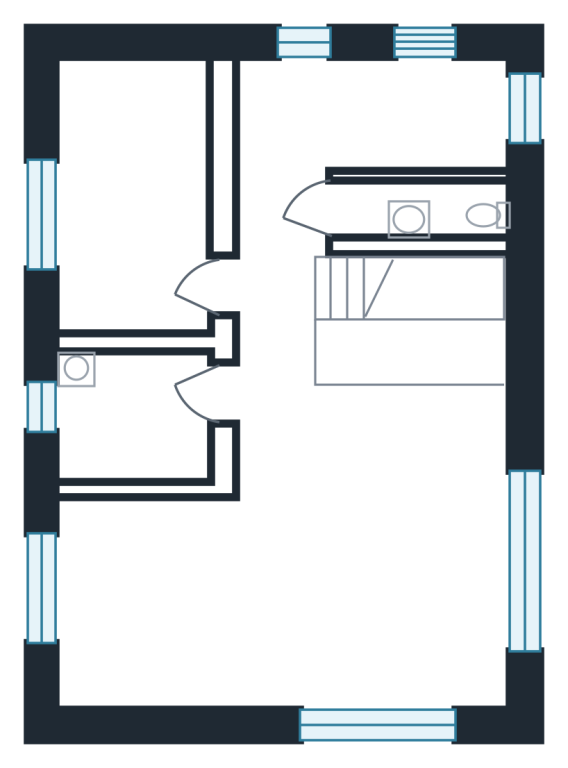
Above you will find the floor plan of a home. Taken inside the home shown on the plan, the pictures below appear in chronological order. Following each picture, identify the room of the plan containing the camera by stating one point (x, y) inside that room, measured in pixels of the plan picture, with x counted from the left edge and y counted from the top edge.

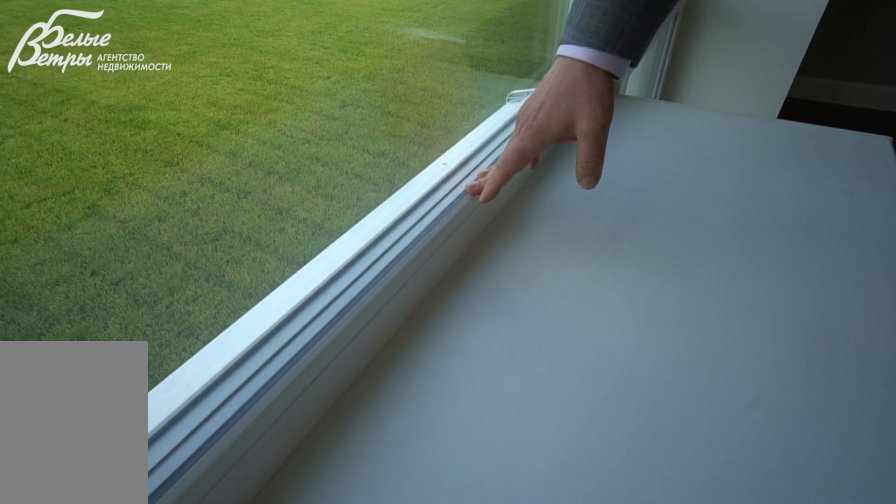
(280, 555)
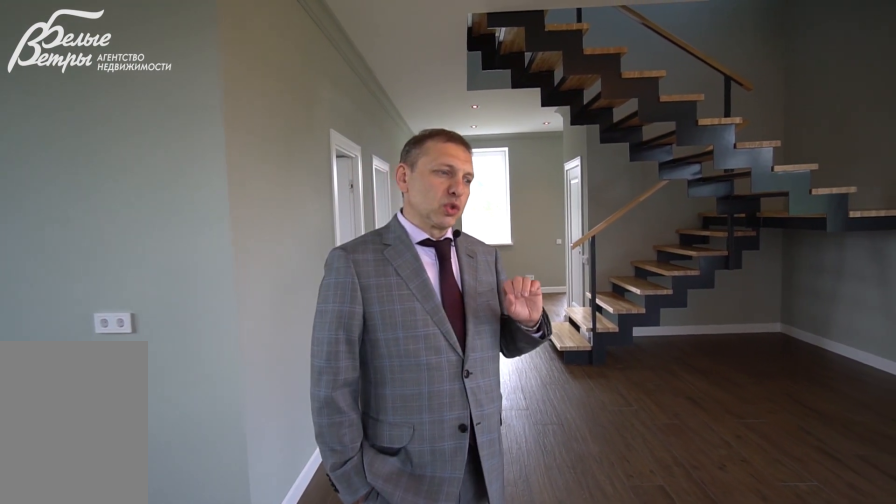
(280, 555)
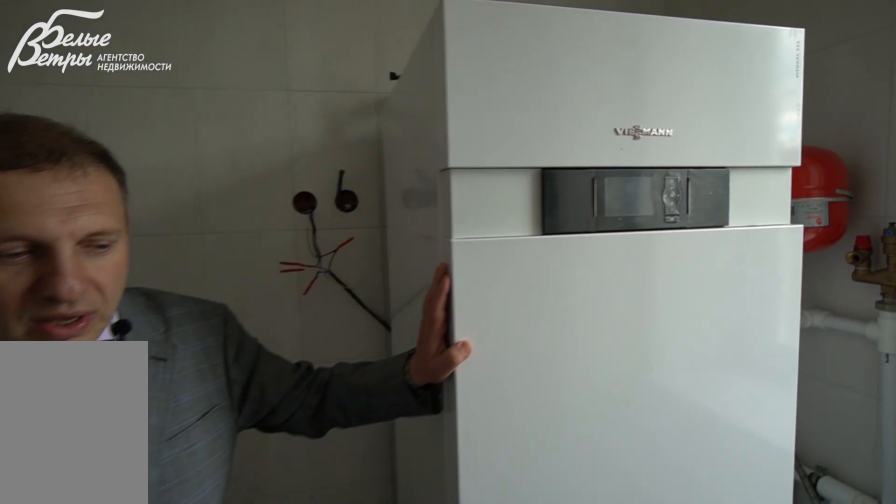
(140, 412)
